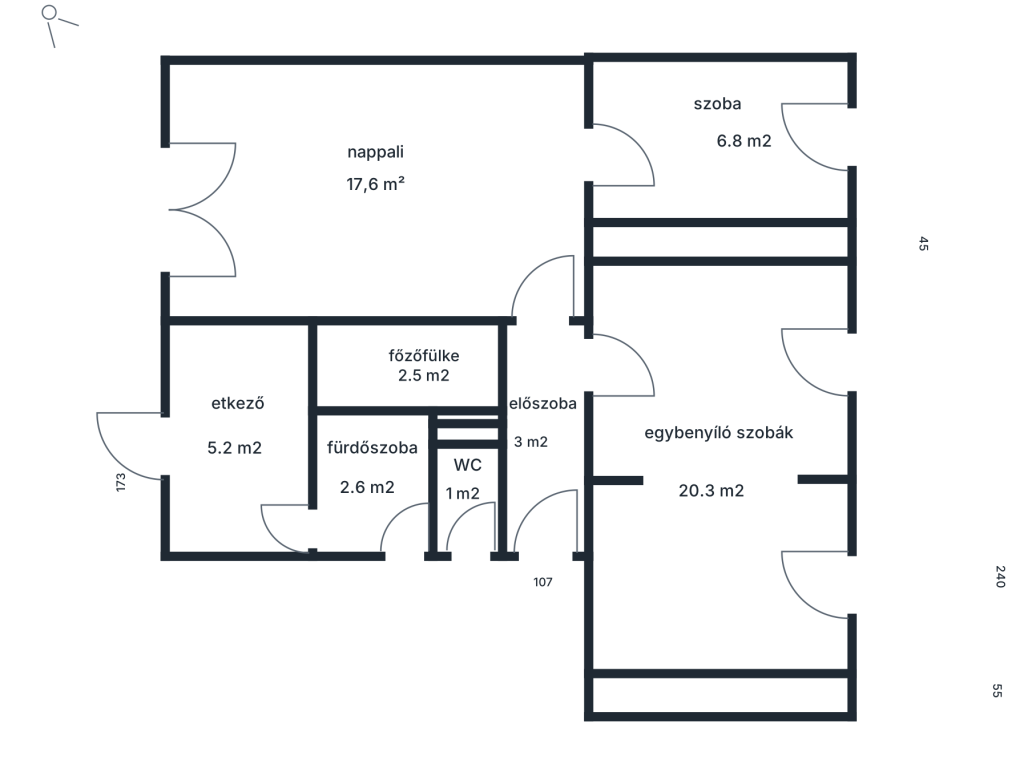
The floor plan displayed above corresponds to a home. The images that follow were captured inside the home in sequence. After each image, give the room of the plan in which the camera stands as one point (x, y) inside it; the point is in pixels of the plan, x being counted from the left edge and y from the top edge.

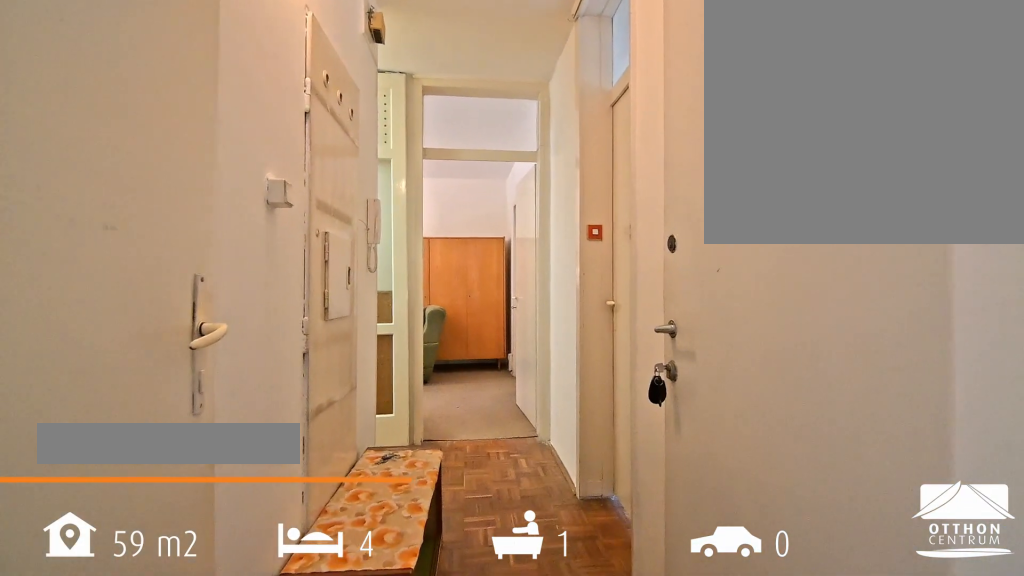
(546, 488)
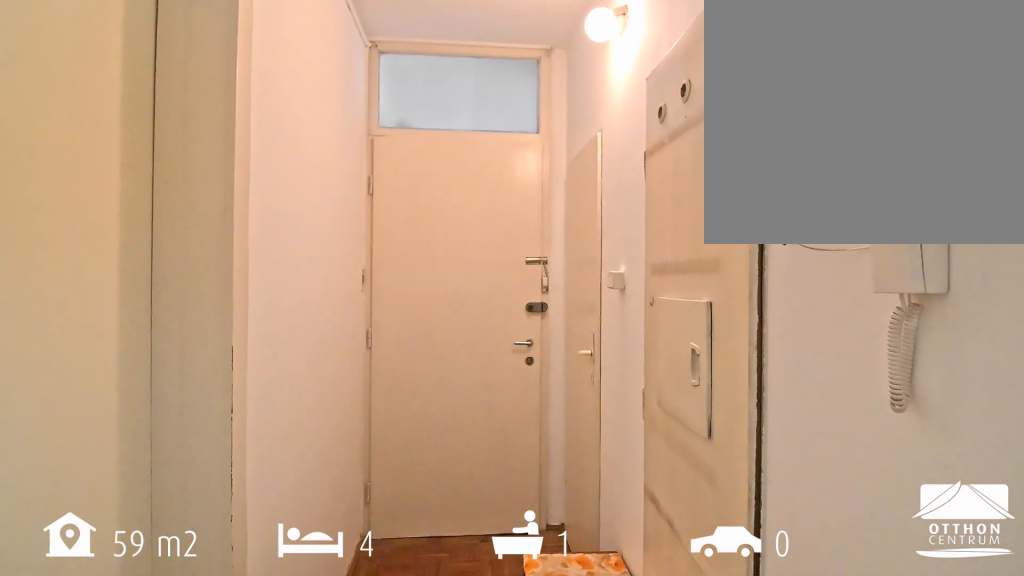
(546, 488)
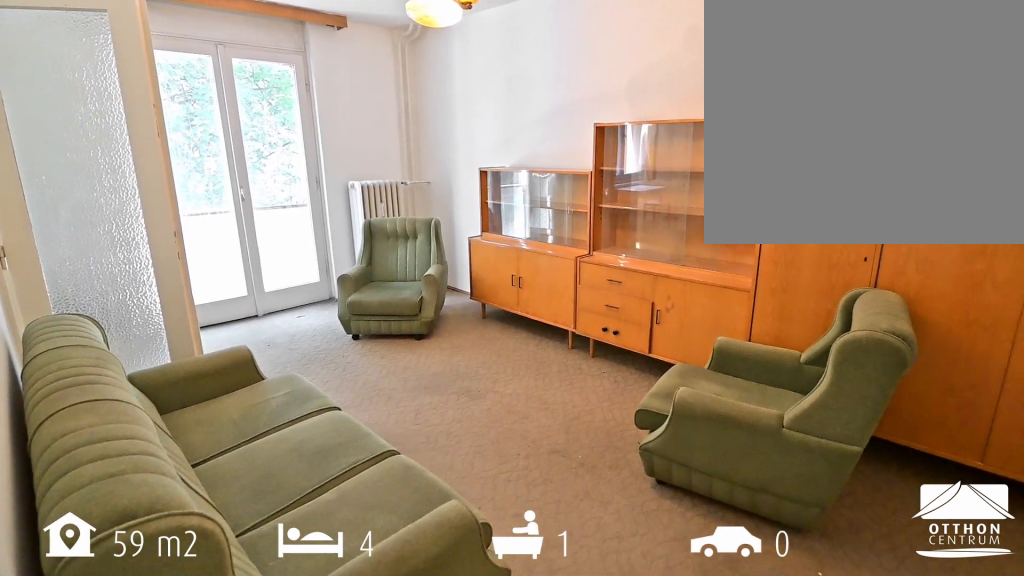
(329, 218)
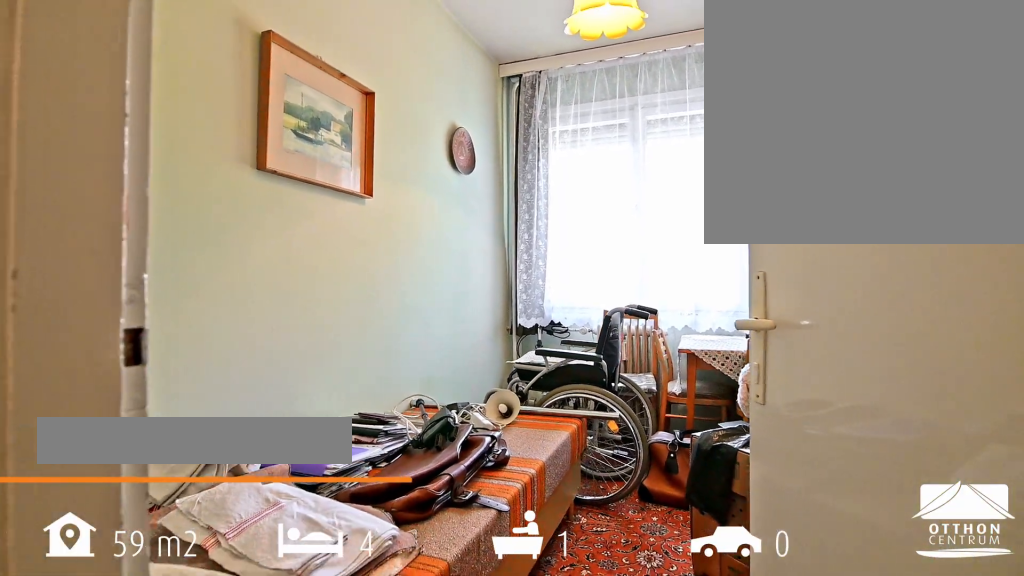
(725, 143)
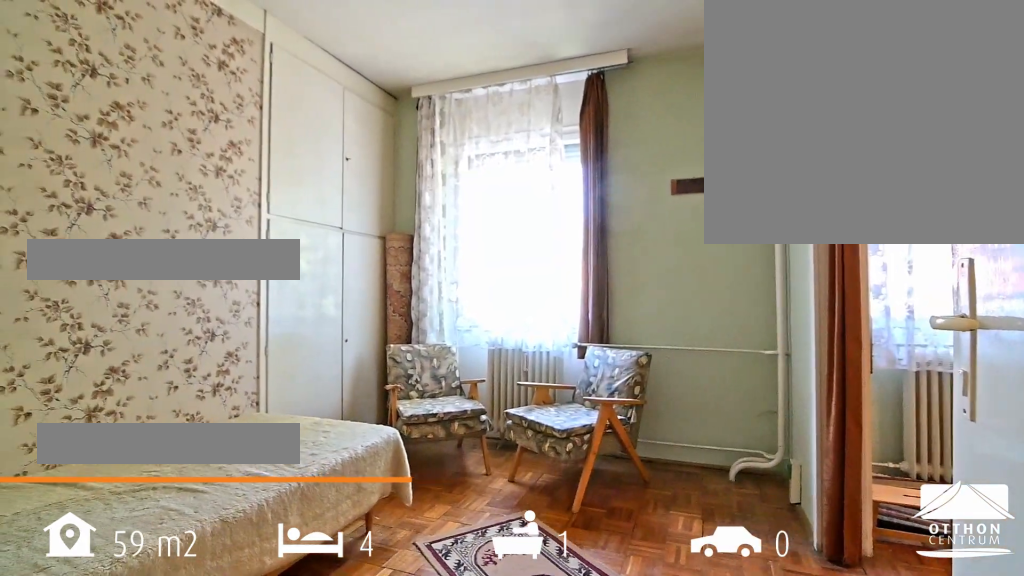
(710, 443)
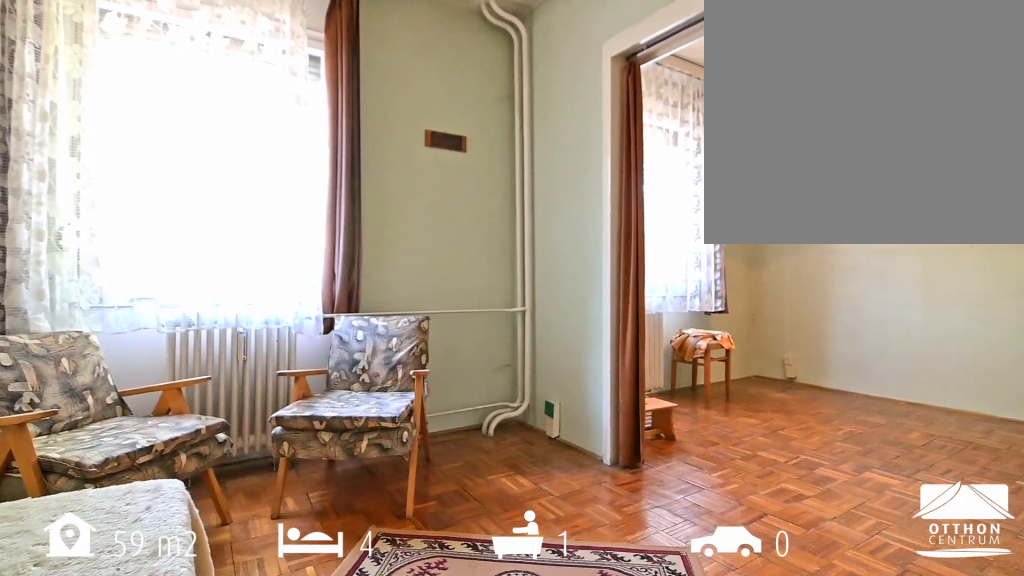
(710, 443)
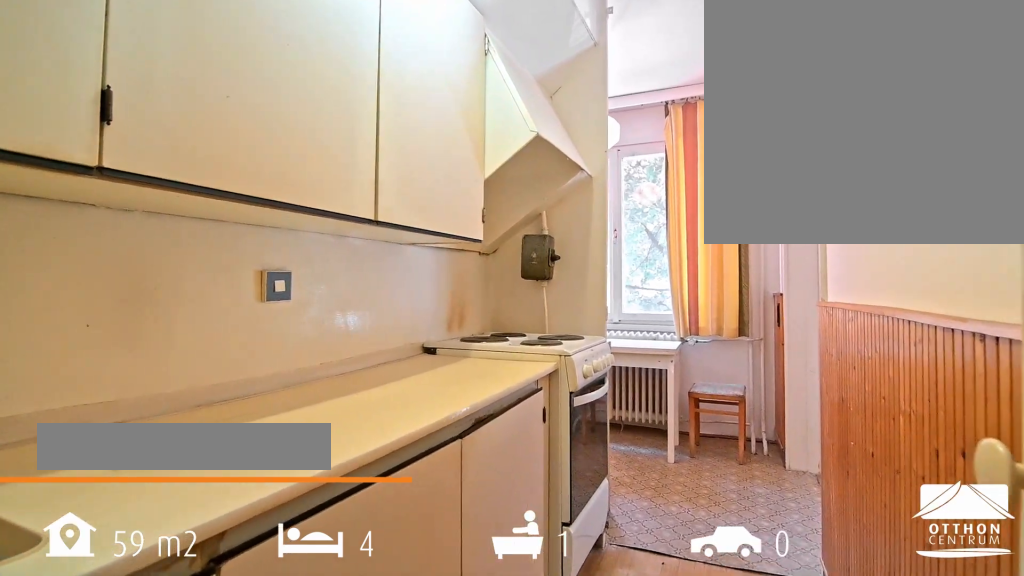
(403, 368)
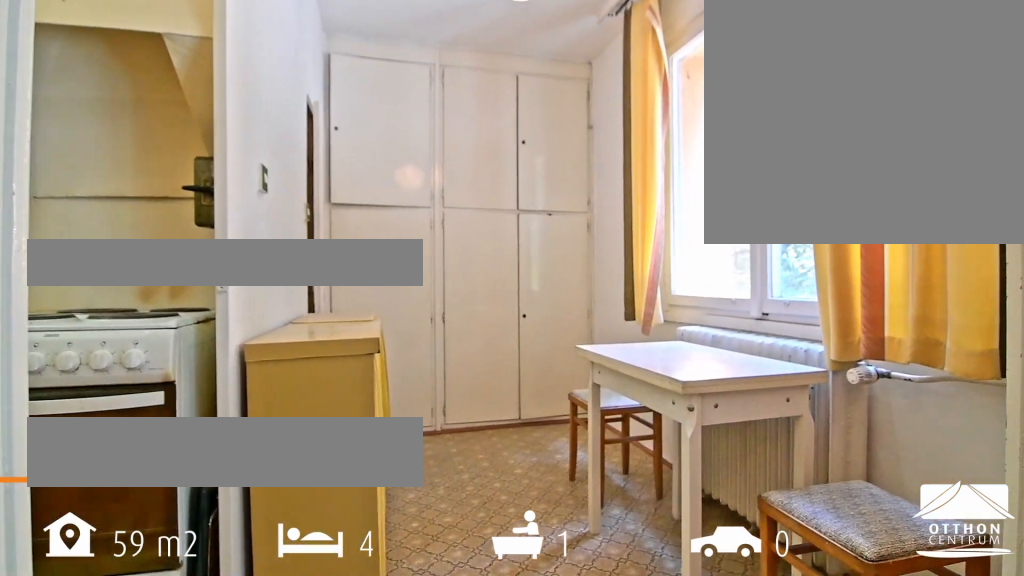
(238, 428)
